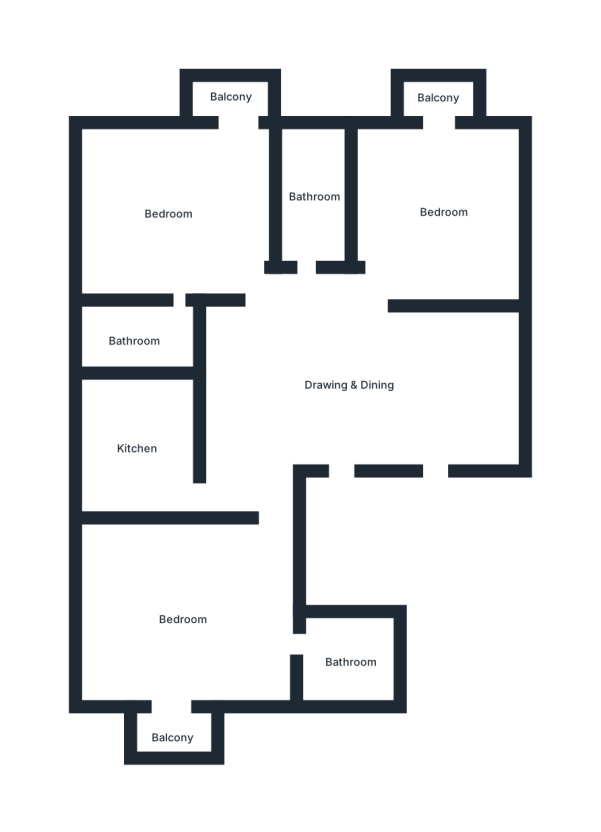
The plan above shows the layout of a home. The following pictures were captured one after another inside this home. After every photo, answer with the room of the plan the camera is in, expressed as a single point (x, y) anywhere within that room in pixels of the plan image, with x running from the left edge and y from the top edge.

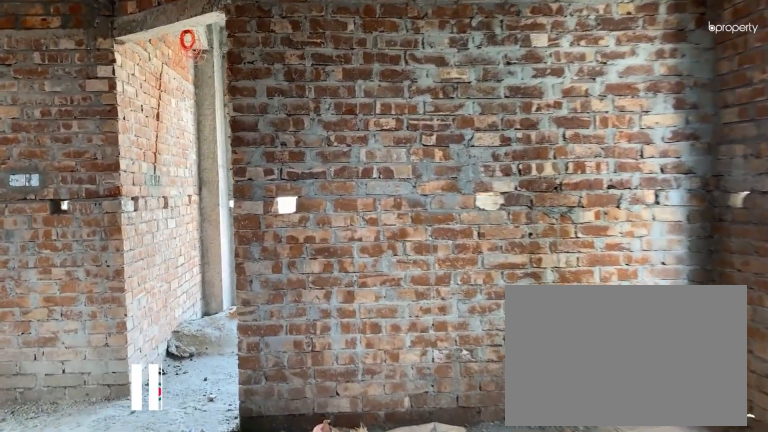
(349, 384)
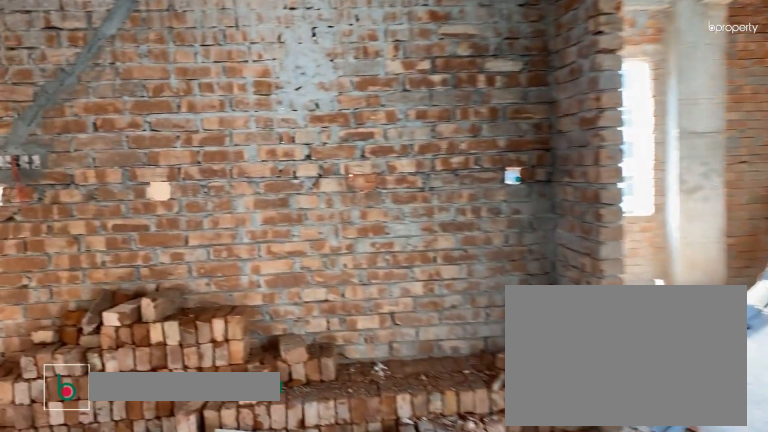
(349, 384)
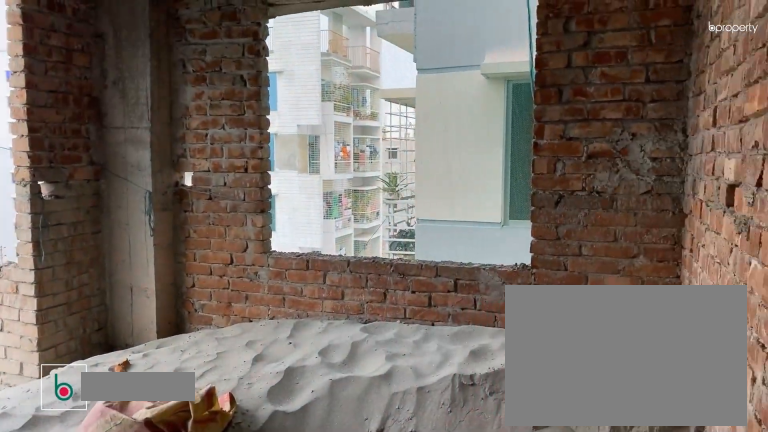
(444, 214)
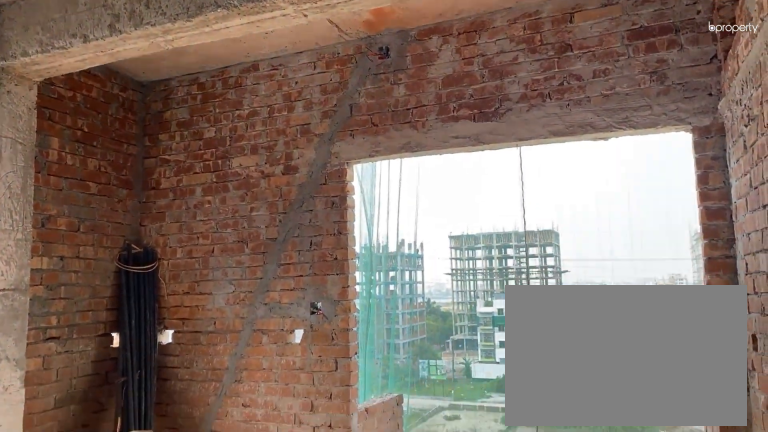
(171, 214)
